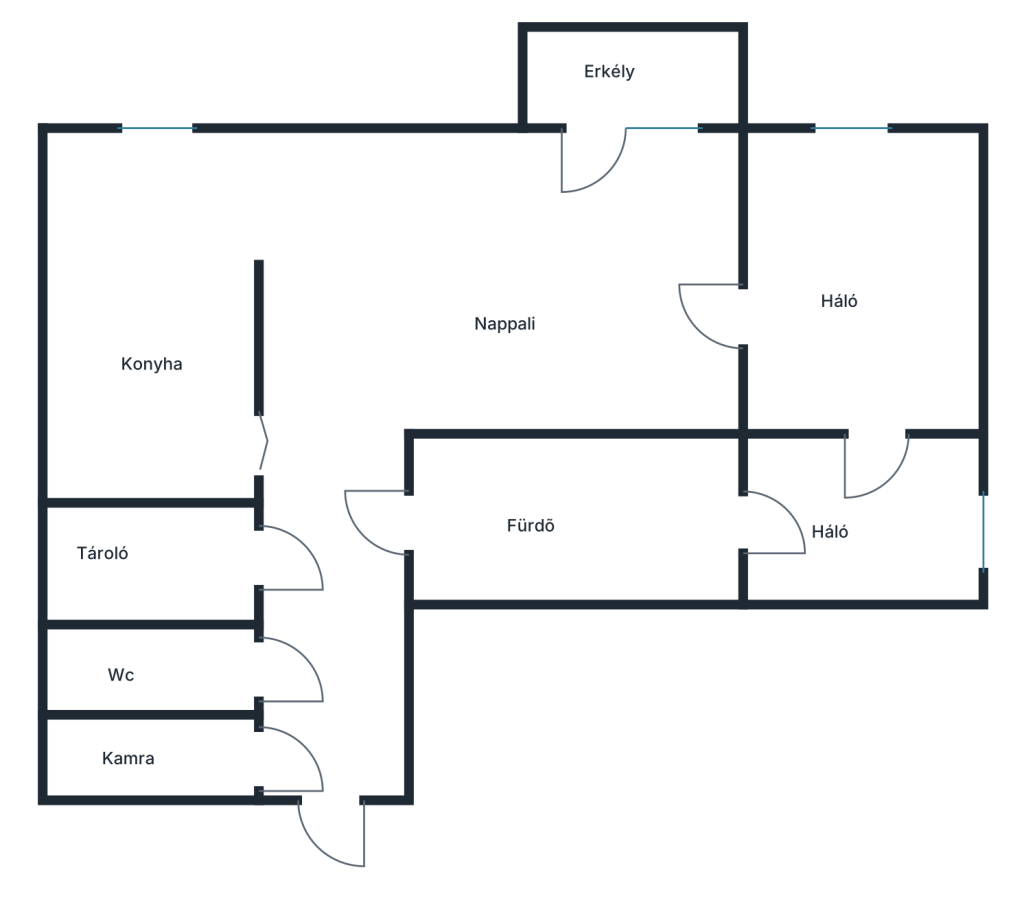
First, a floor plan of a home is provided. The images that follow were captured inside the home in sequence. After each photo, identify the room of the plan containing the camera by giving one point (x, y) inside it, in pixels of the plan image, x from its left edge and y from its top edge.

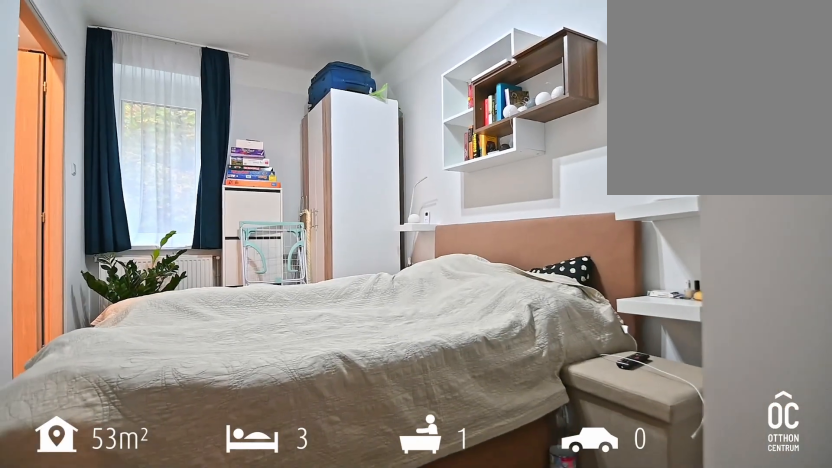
(861, 284)
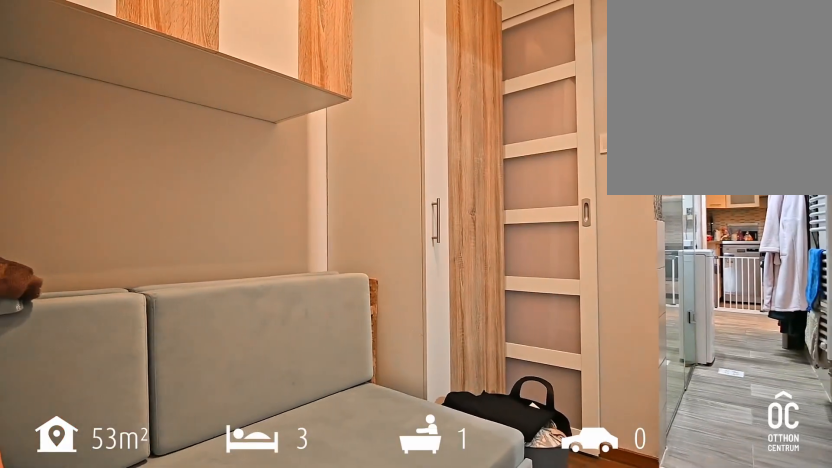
(871, 517)
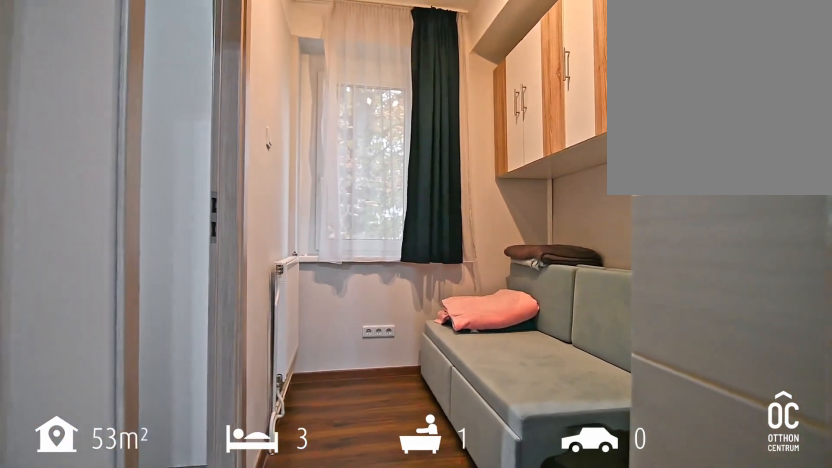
(871, 517)
